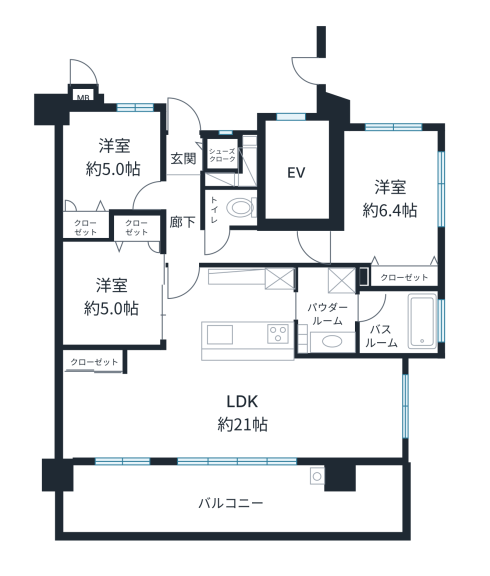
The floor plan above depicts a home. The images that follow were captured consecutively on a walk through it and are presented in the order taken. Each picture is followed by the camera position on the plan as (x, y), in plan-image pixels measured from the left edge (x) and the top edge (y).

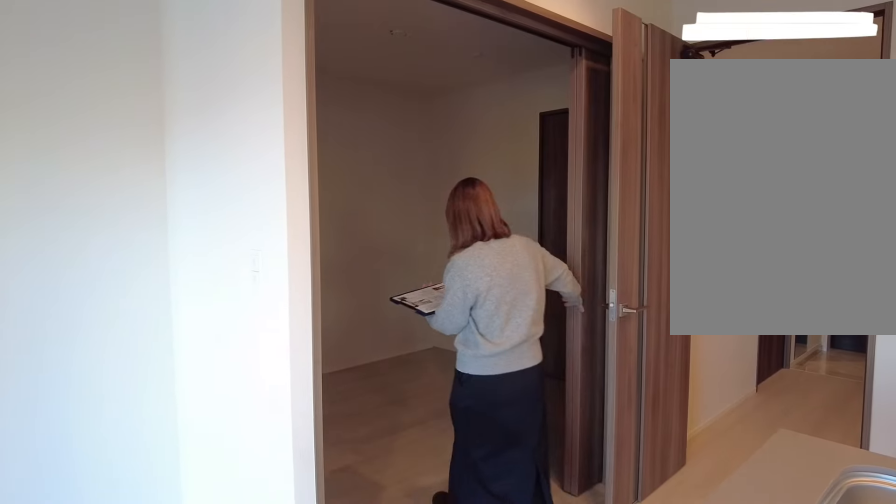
(131, 306)
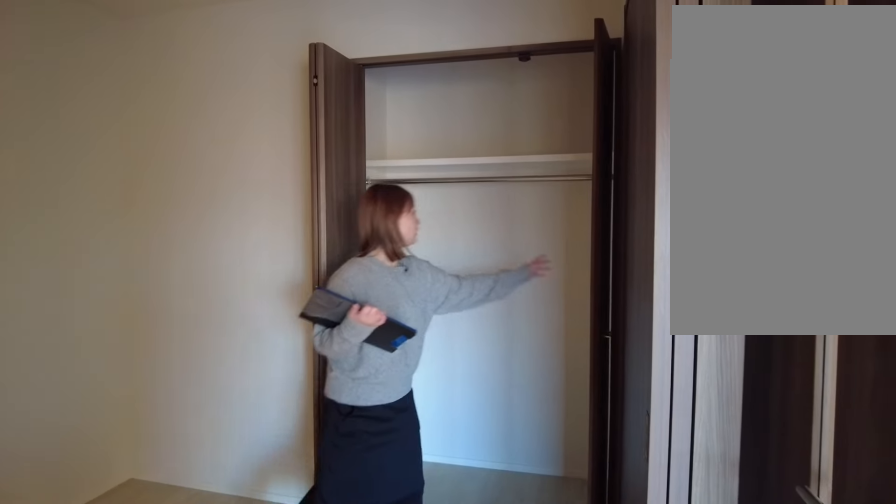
(113, 309)
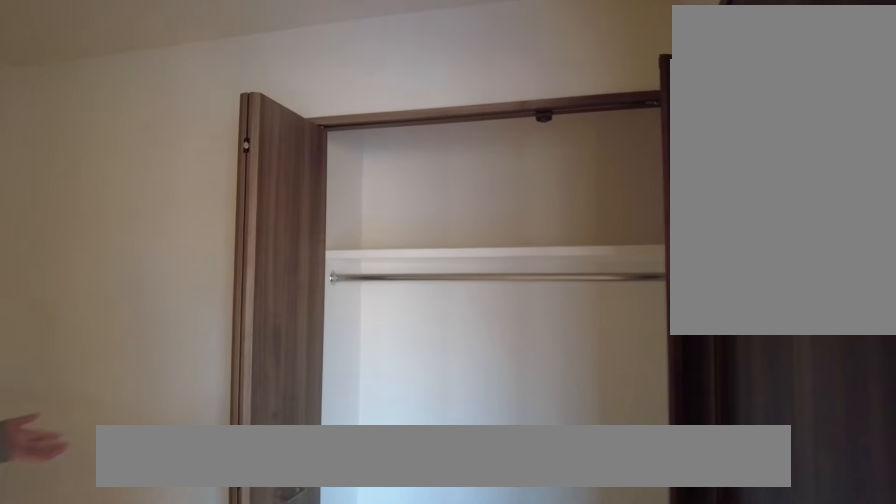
(111, 311)
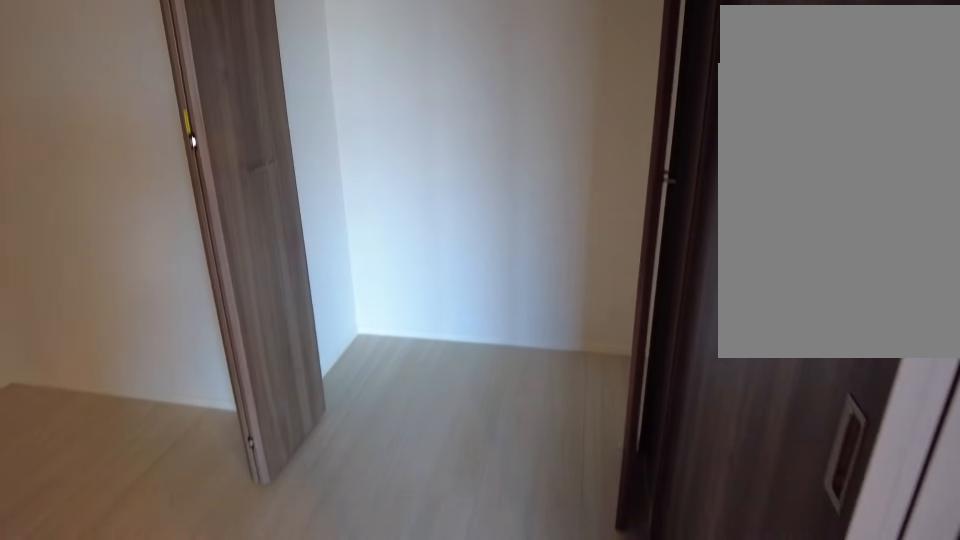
(124, 309)
